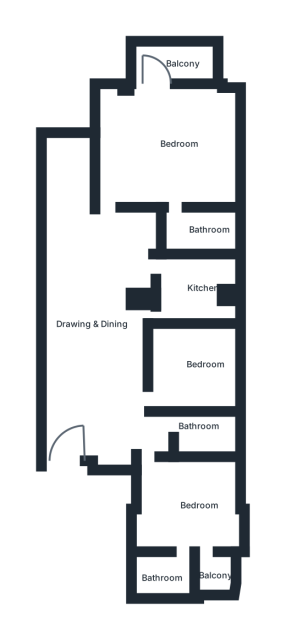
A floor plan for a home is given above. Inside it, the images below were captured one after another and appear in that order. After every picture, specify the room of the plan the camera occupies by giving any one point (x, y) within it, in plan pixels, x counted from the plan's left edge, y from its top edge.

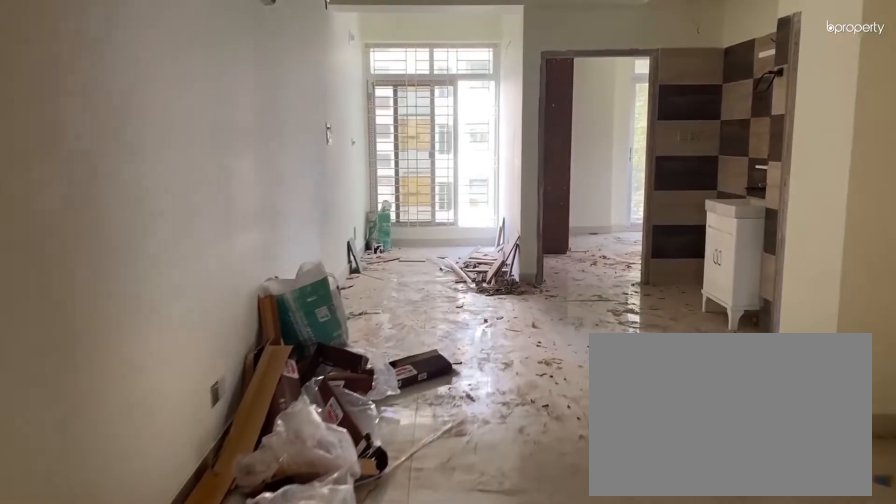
(96, 353)
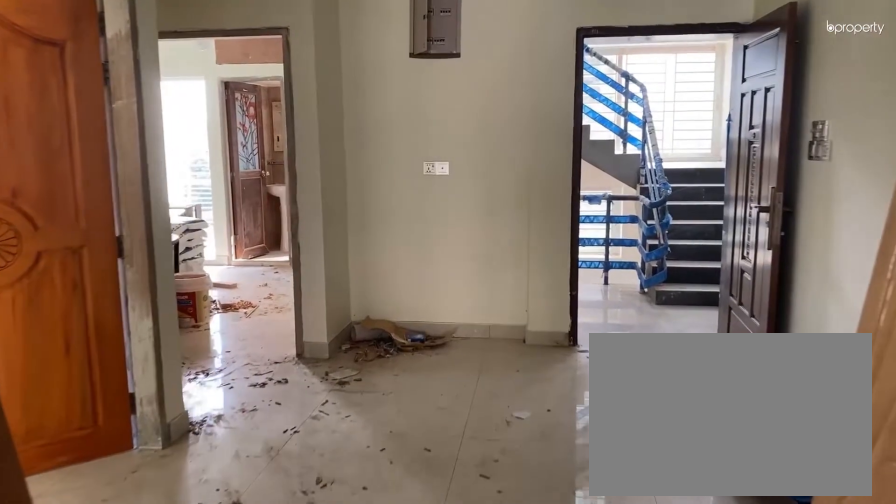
(96, 353)
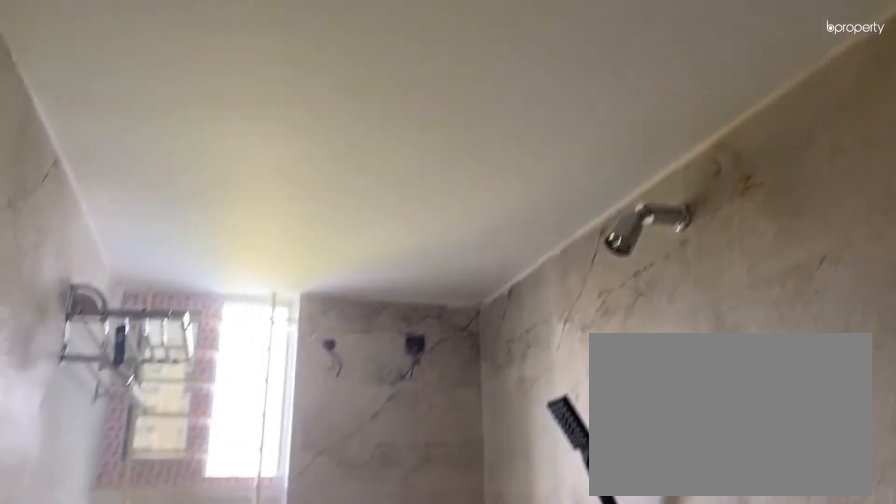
(196, 429)
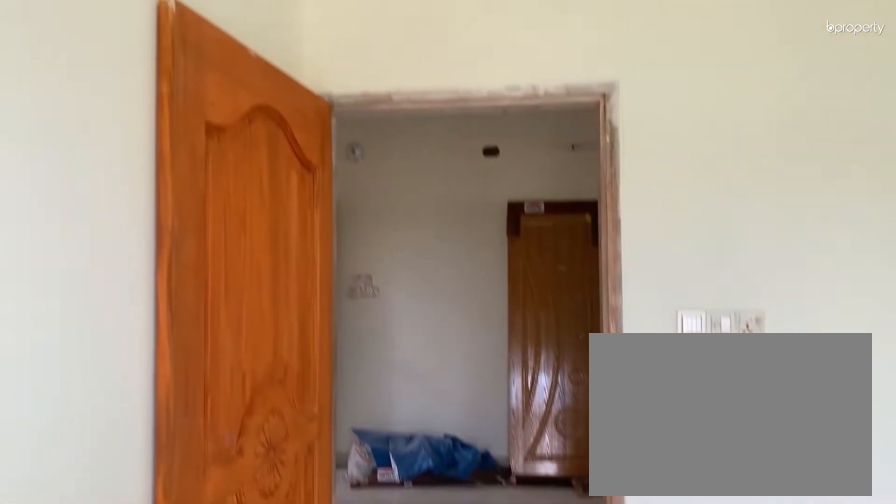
(186, 362)
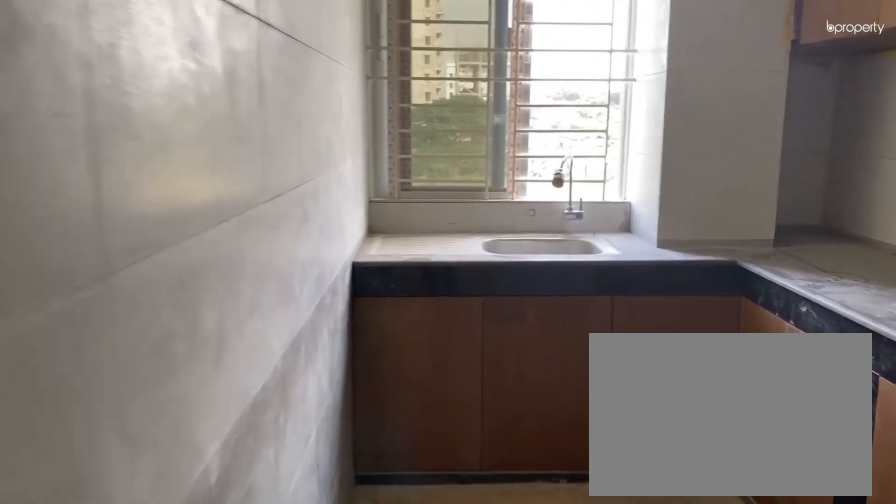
(195, 286)
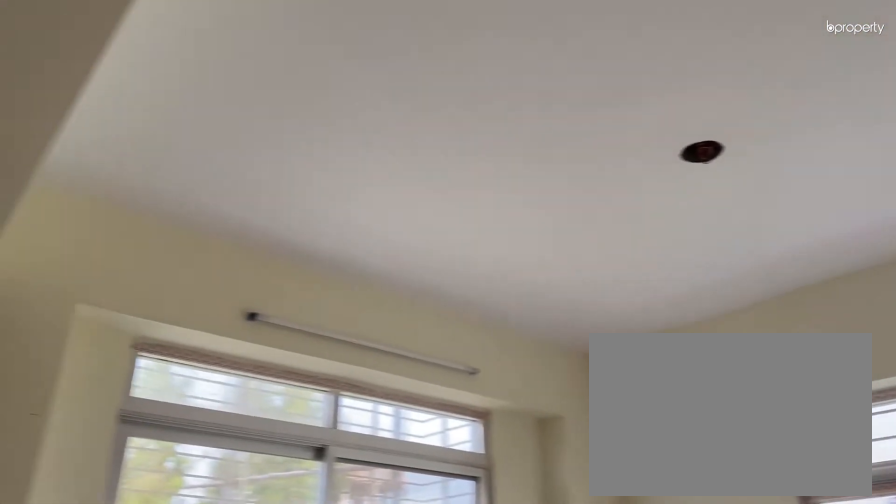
(176, 146)
